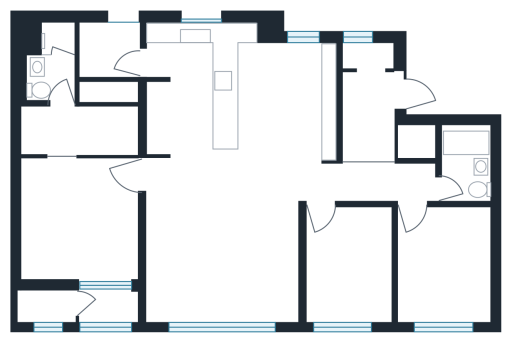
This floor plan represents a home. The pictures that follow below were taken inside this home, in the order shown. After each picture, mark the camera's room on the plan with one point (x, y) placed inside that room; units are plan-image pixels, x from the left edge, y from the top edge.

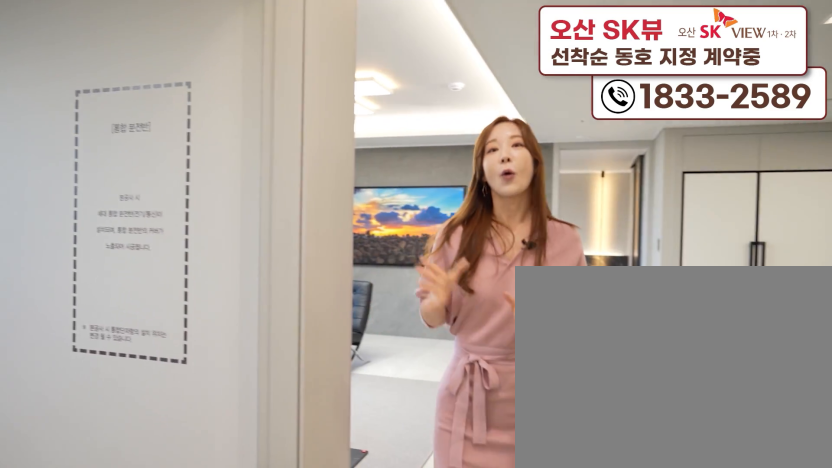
(224, 282)
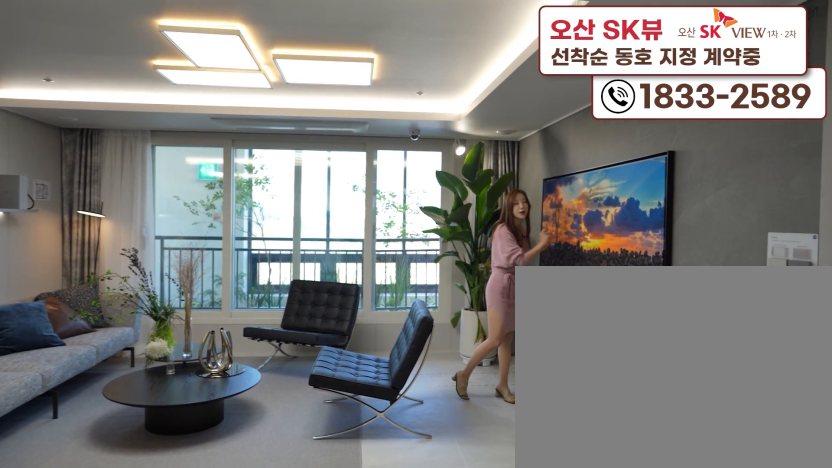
(224, 281)
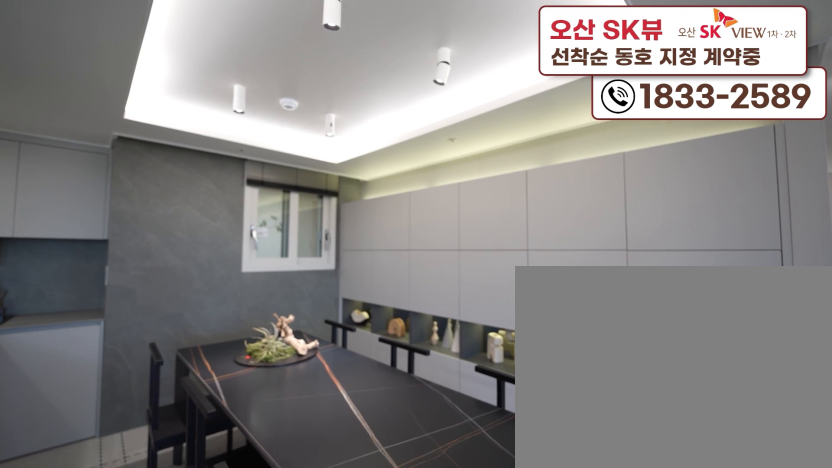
(204, 162)
